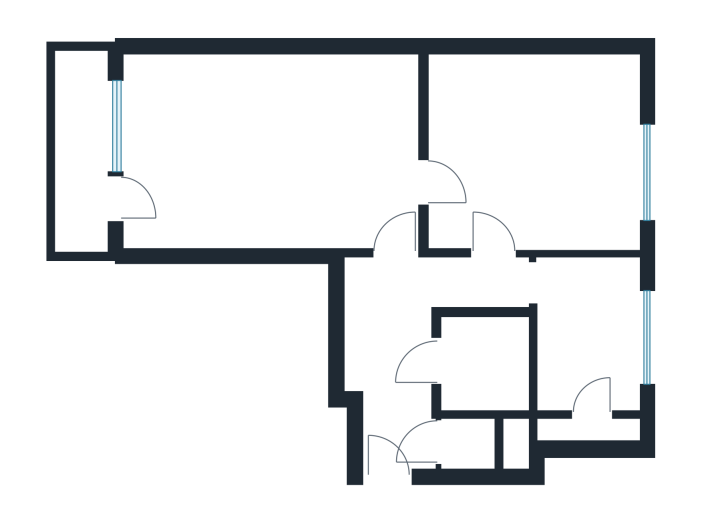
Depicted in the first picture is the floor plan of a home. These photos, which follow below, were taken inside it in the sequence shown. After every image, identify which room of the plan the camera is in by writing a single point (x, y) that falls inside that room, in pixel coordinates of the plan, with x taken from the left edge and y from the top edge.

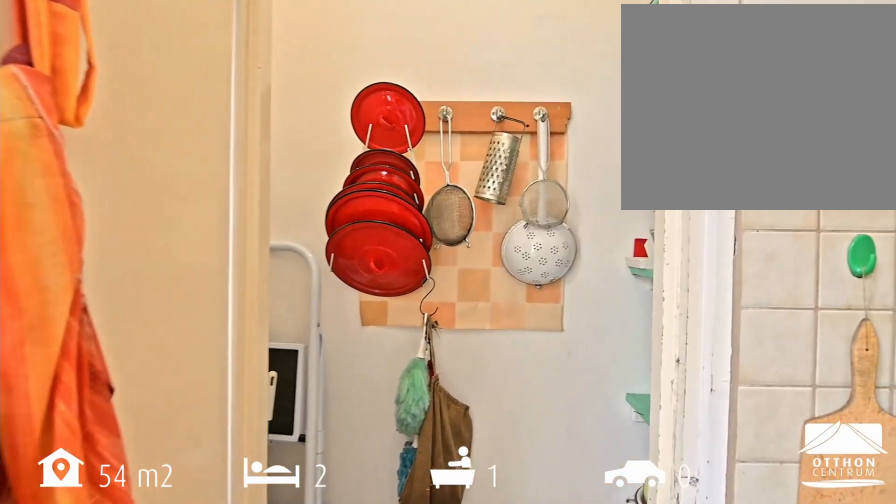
(587, 344)
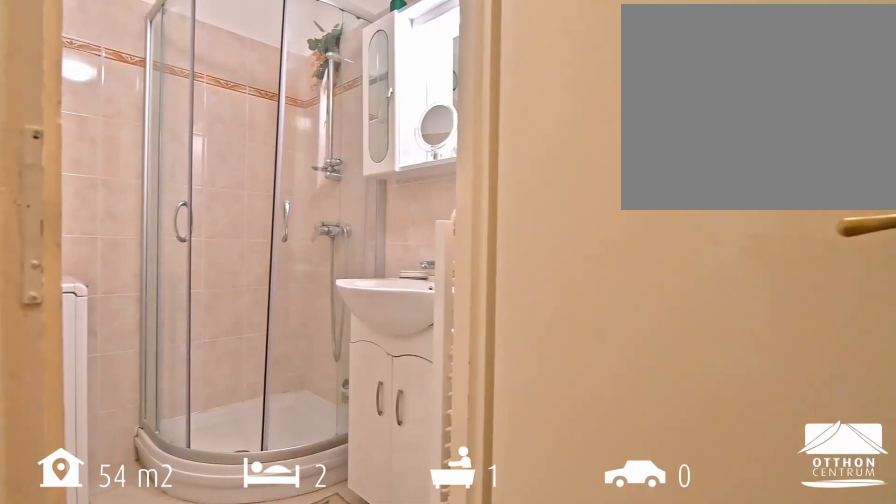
(487, 363)
